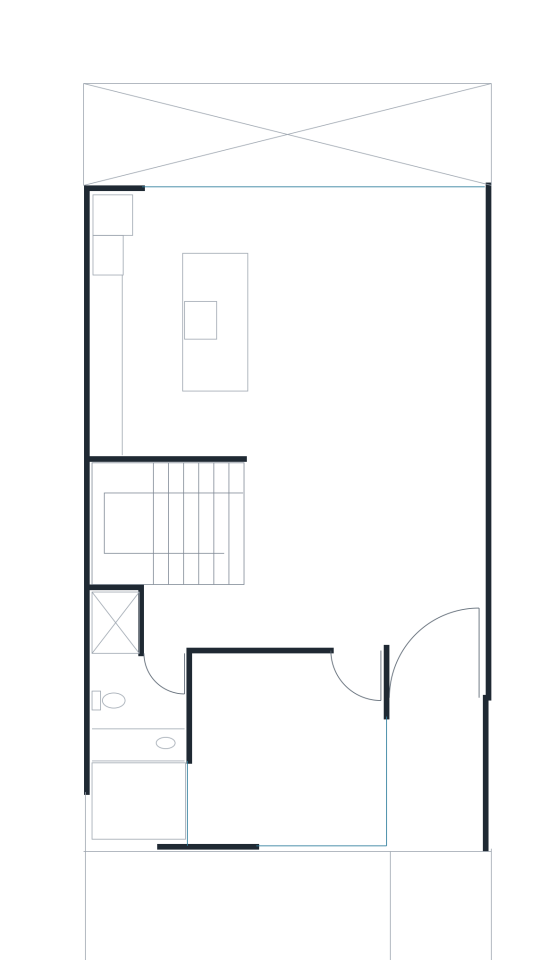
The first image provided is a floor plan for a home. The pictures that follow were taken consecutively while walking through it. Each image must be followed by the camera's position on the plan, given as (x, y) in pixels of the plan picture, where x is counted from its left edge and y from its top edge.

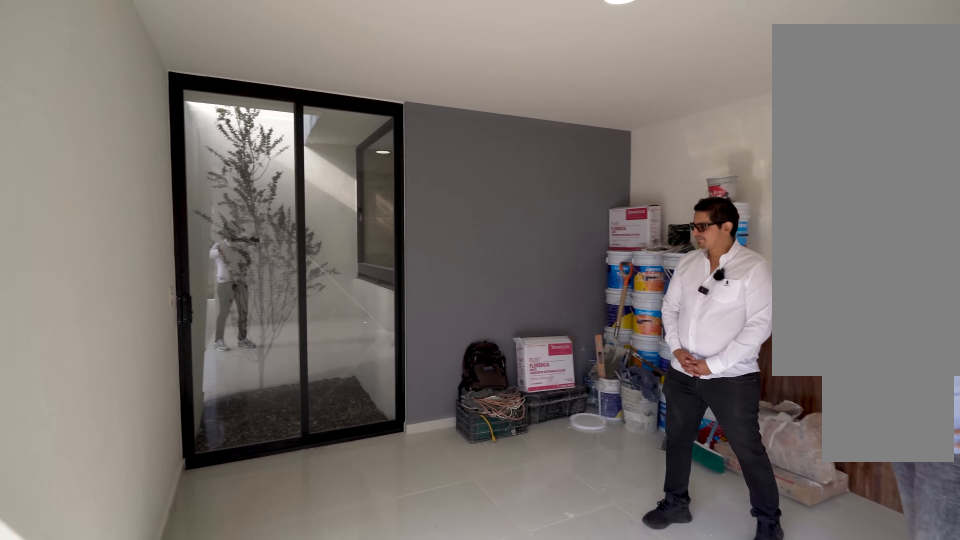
(277, 804)
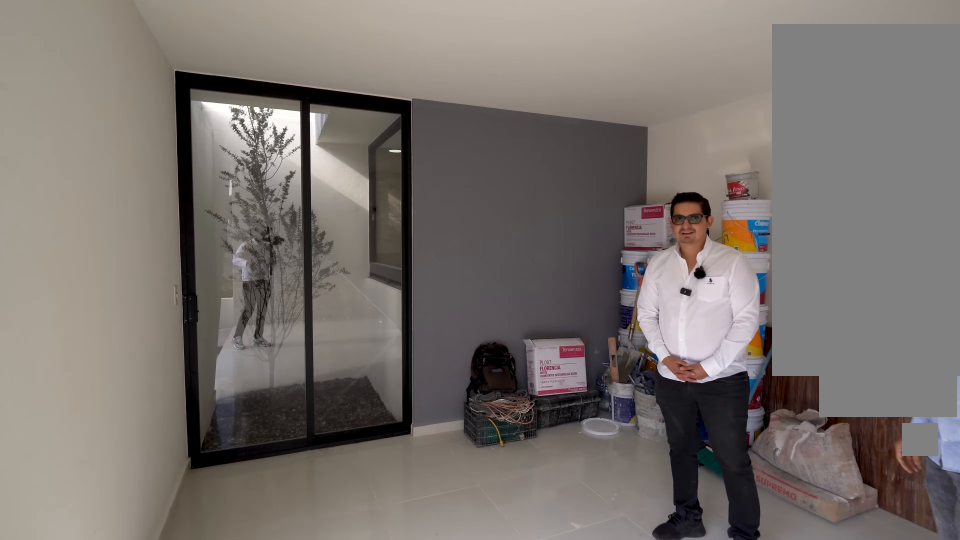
(284, 803)
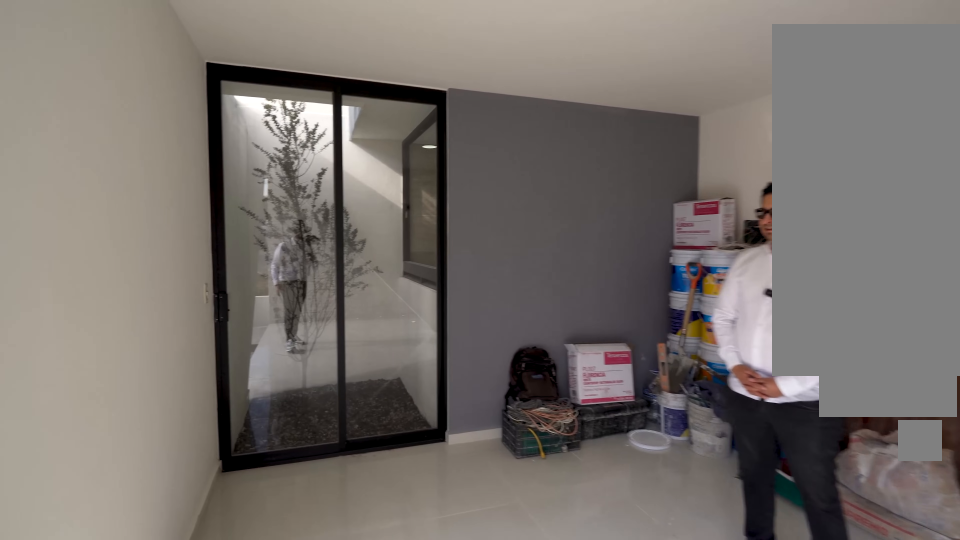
(283, 803)
